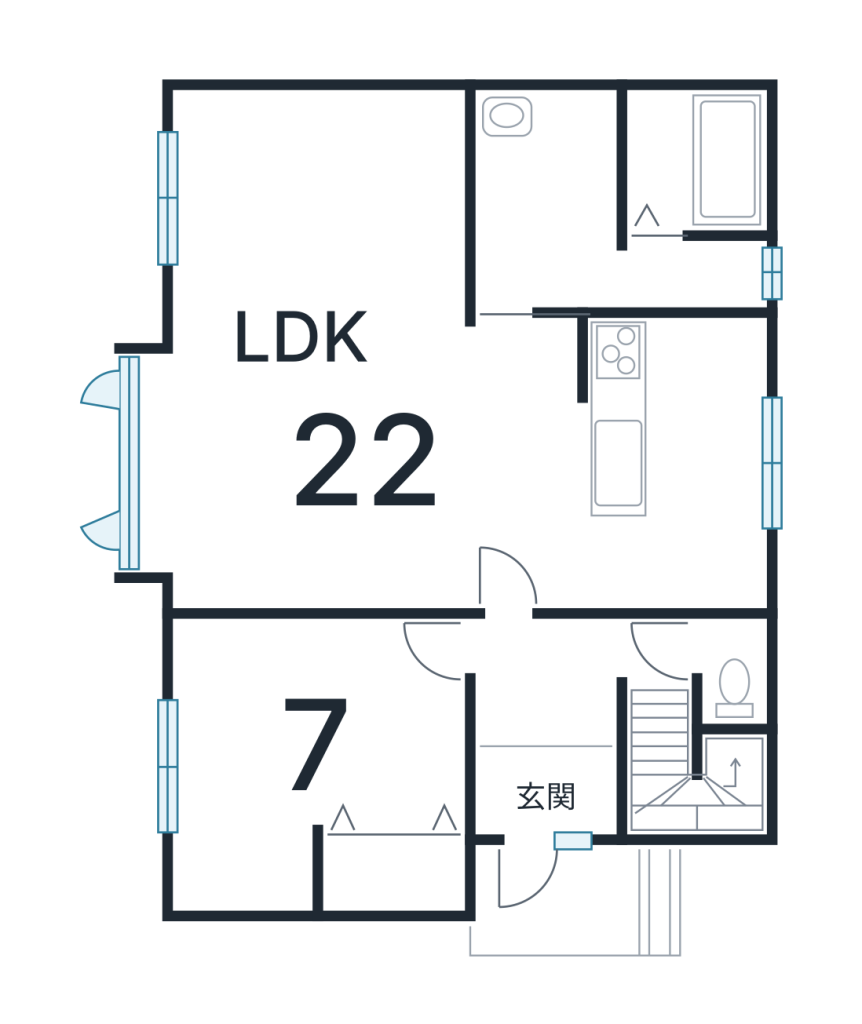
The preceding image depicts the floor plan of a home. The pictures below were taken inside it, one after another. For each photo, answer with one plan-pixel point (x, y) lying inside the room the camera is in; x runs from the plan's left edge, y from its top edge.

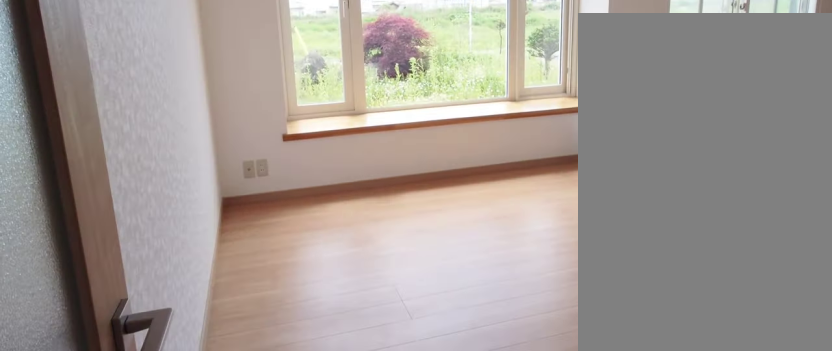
(327, 394)
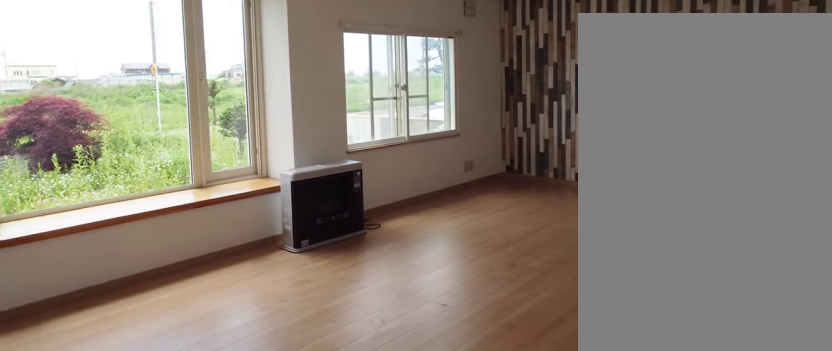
(327, 394)
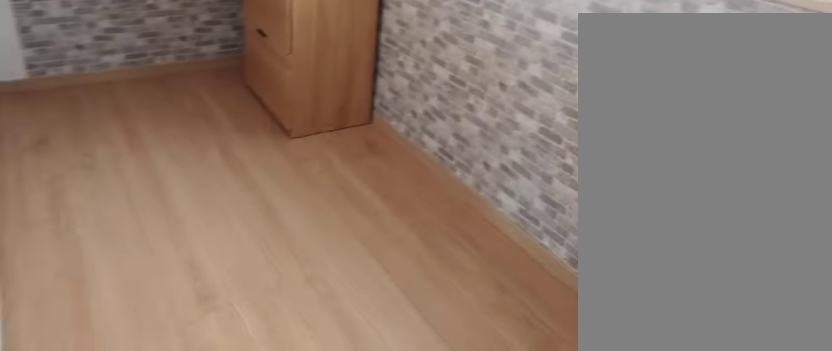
(689, 481)
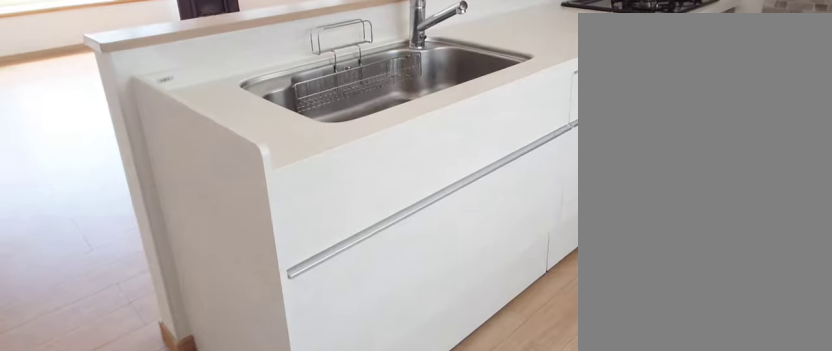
(689, 481)
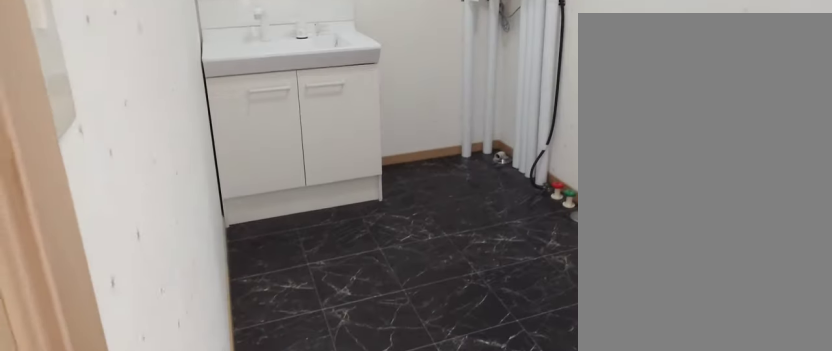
(543, 241)
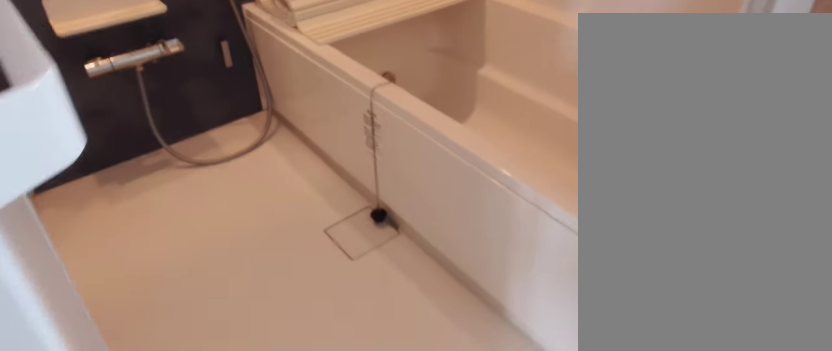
(698, 187)
